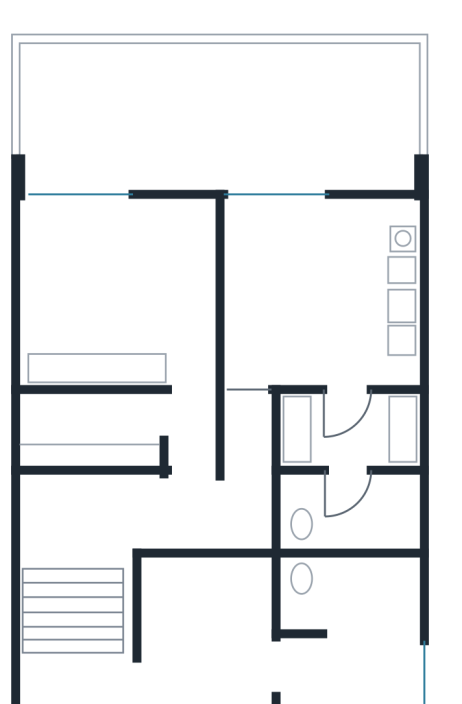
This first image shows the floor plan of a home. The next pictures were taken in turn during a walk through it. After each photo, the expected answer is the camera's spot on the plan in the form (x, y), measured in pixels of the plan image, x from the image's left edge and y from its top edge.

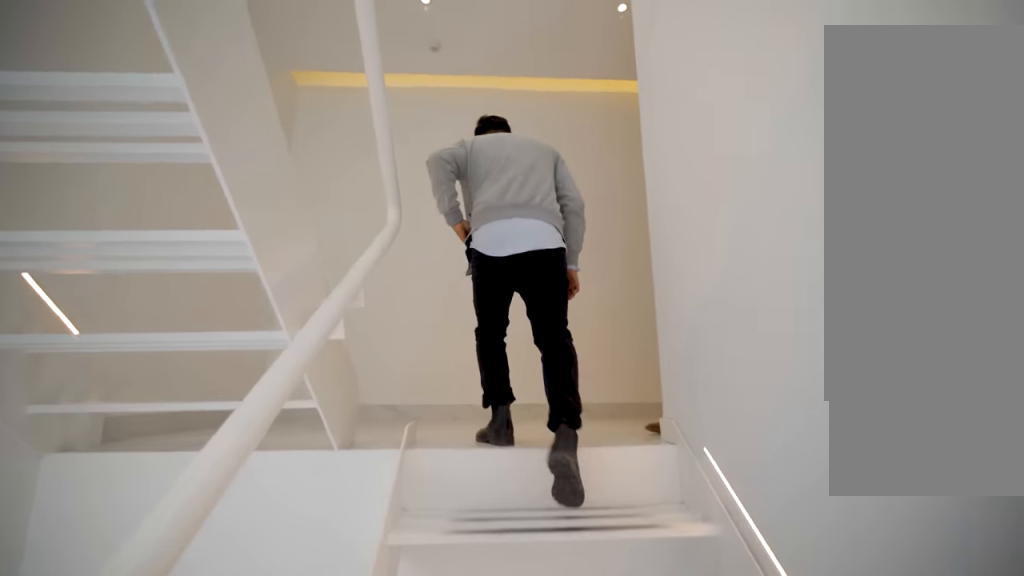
(107, 597)
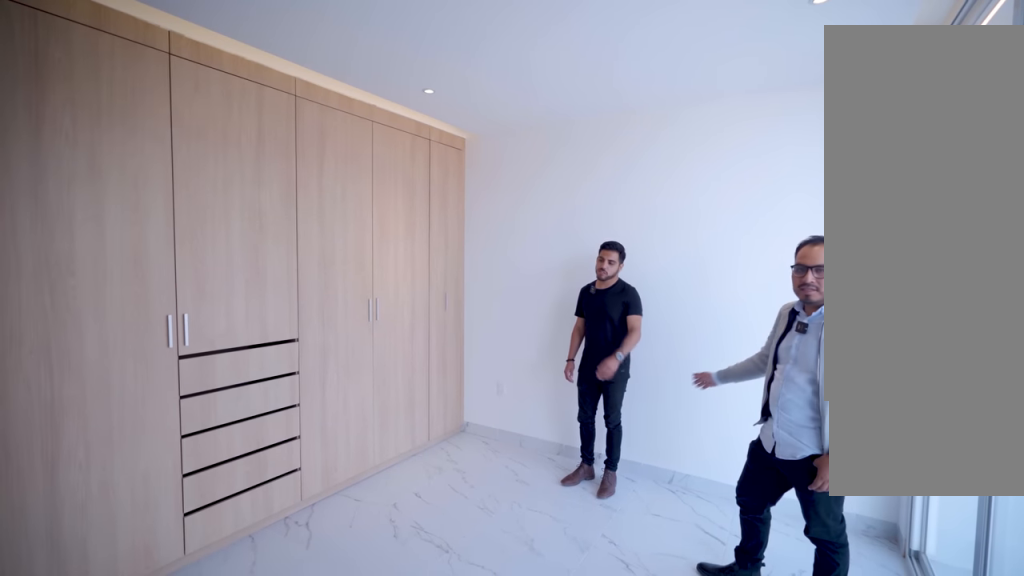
(193, 294)
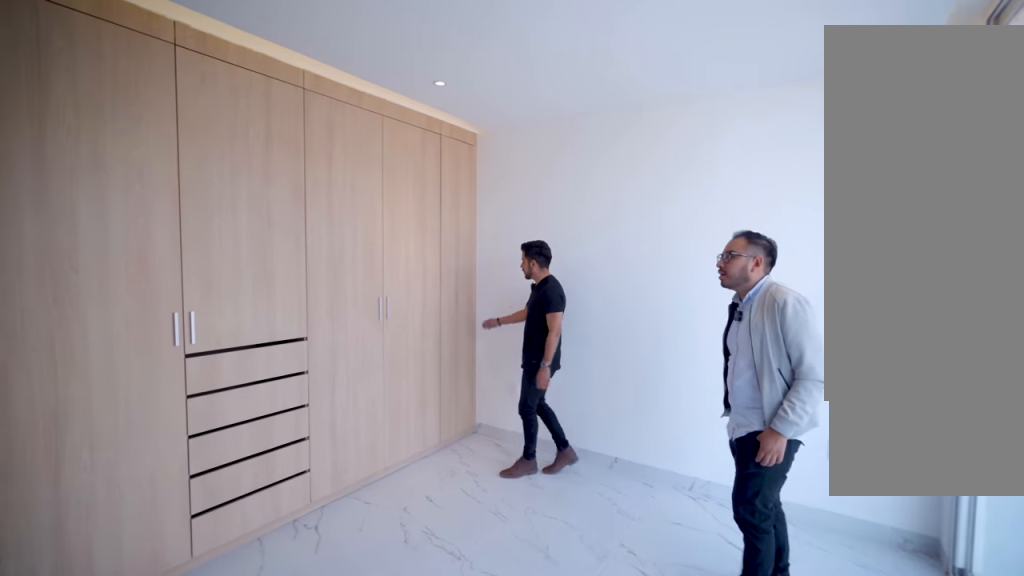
(193, 294)
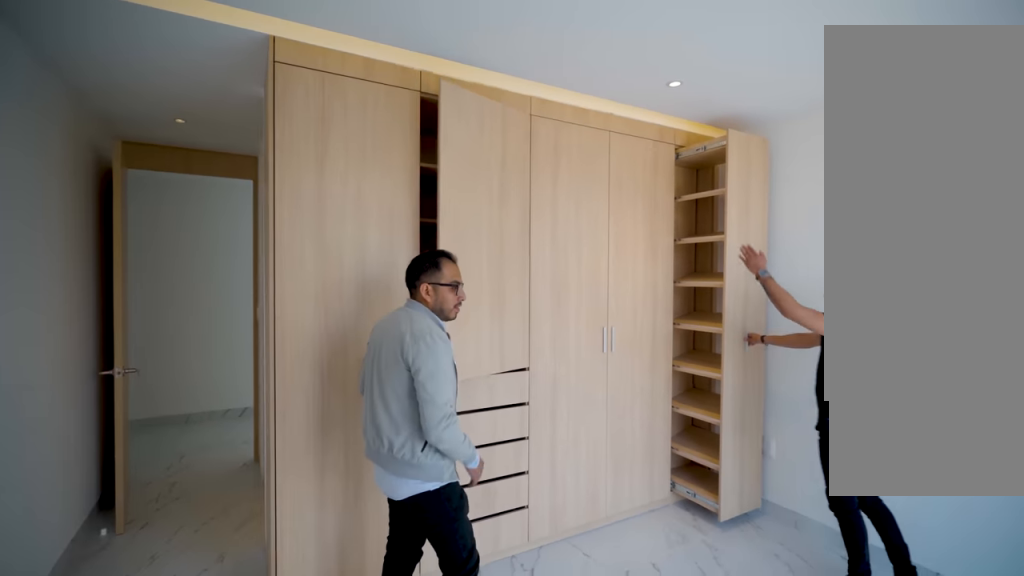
(178, 250)
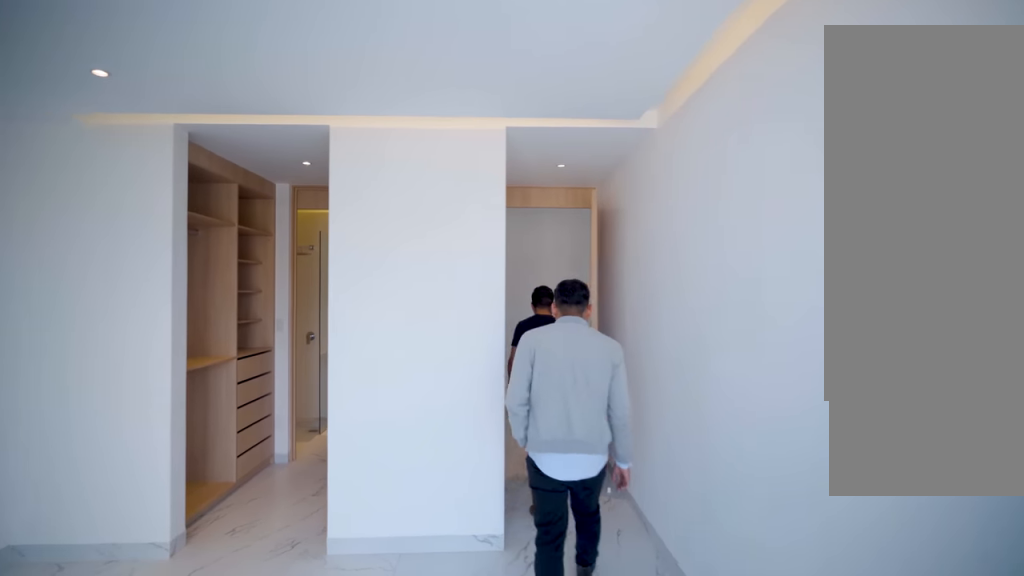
(246, 333)
